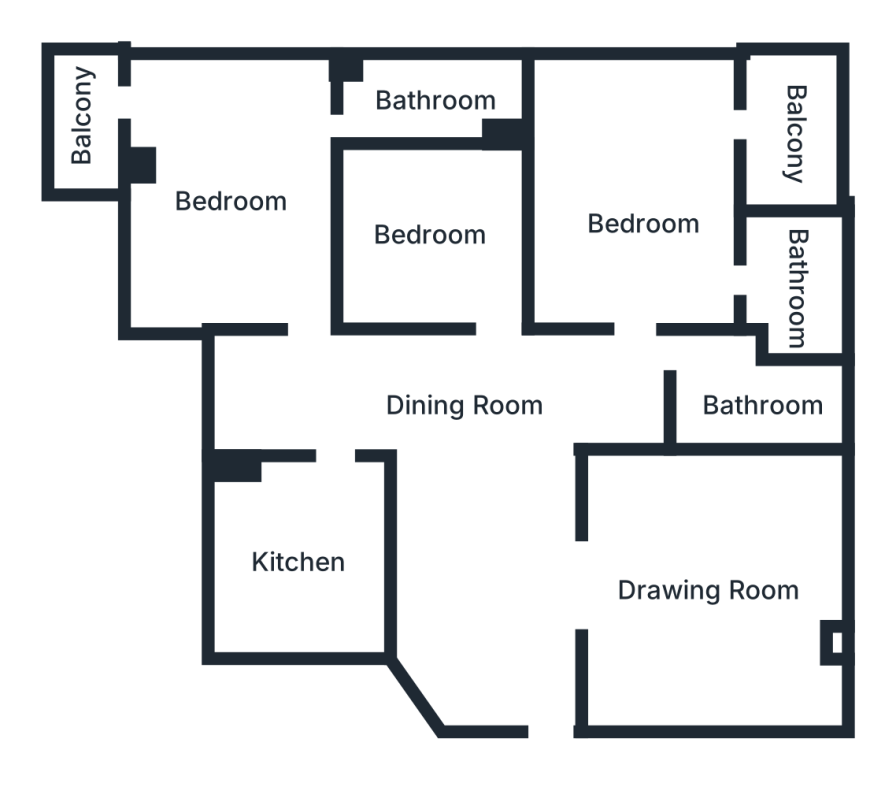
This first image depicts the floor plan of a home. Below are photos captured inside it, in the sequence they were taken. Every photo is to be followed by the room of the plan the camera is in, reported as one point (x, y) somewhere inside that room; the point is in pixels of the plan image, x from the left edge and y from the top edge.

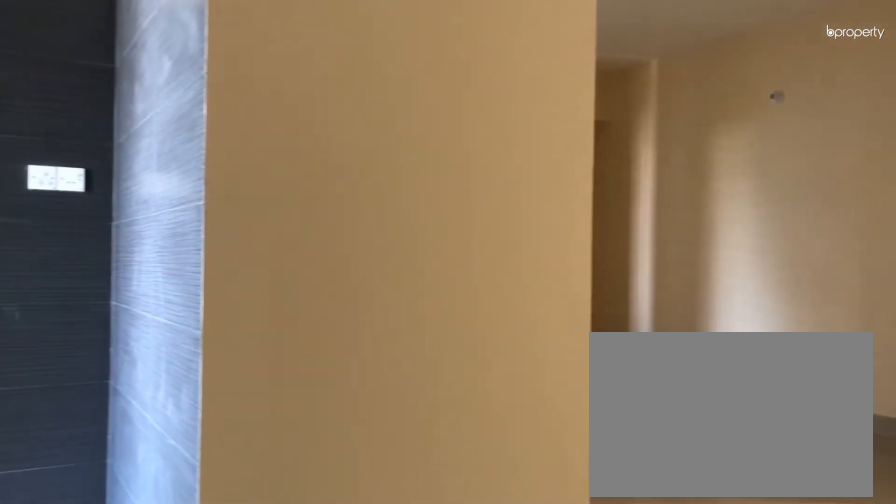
(470, 407)
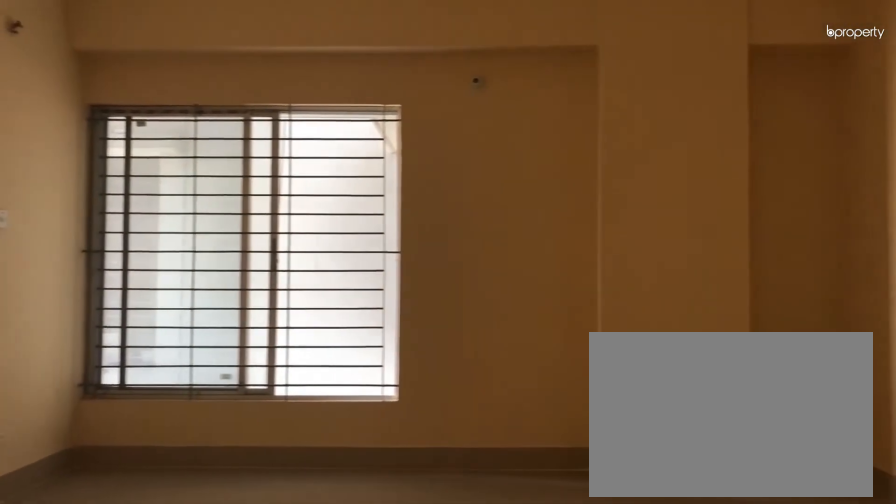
(714, 590)
